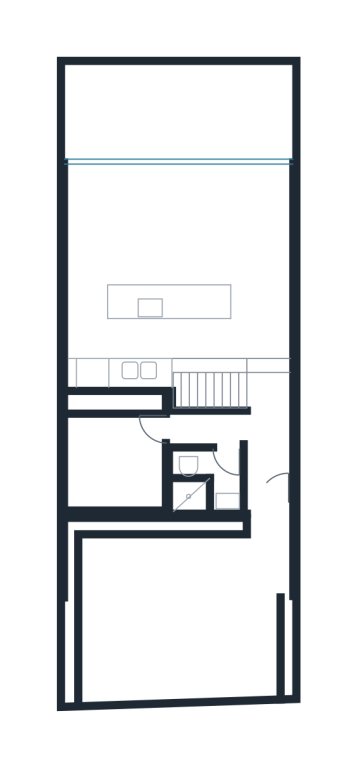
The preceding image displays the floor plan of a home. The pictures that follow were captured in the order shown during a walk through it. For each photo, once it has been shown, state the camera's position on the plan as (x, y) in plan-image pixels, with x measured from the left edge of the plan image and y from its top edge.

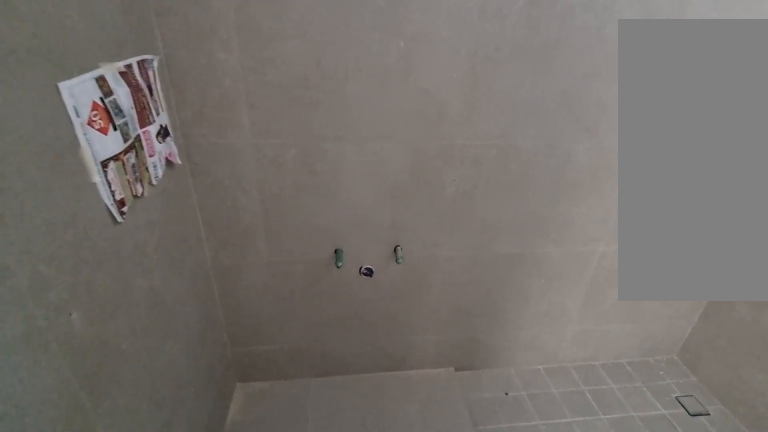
(229, 467)
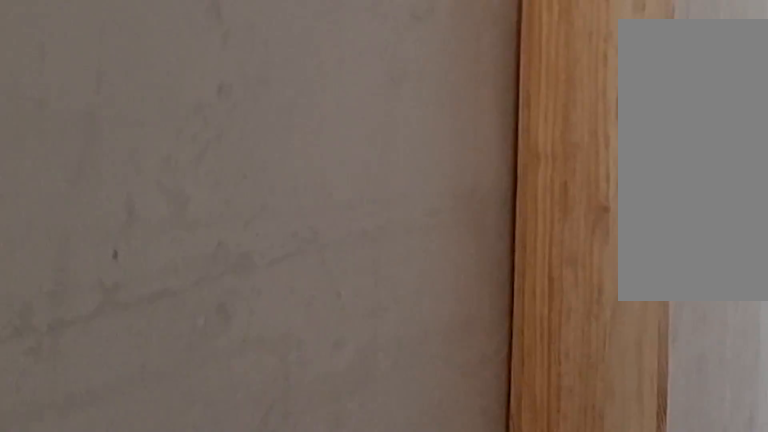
(178, 427)
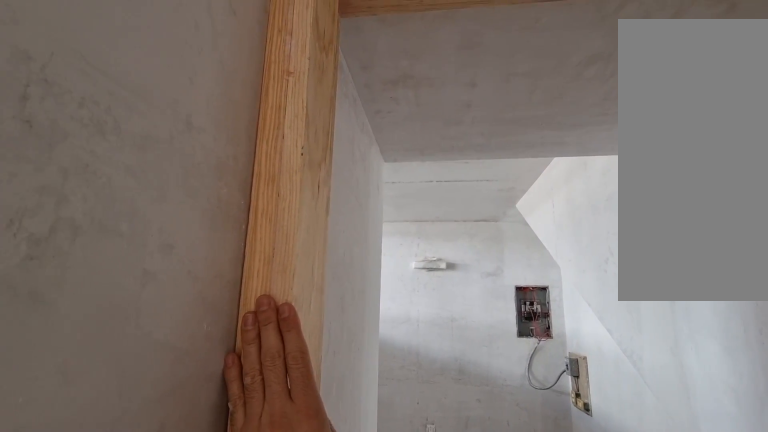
(178, 426)
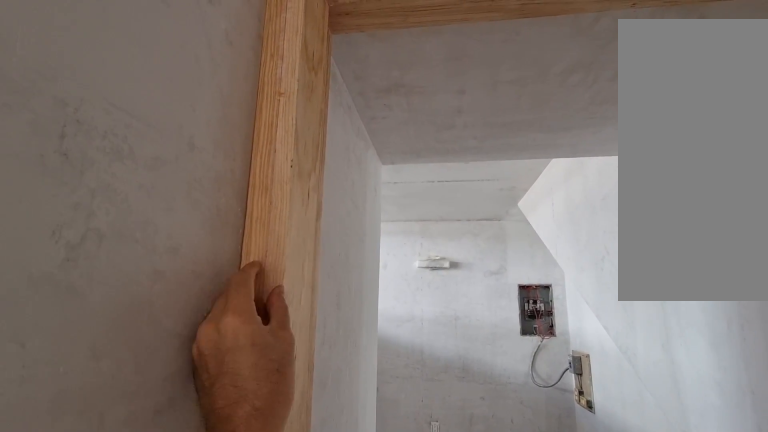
(178, 426)
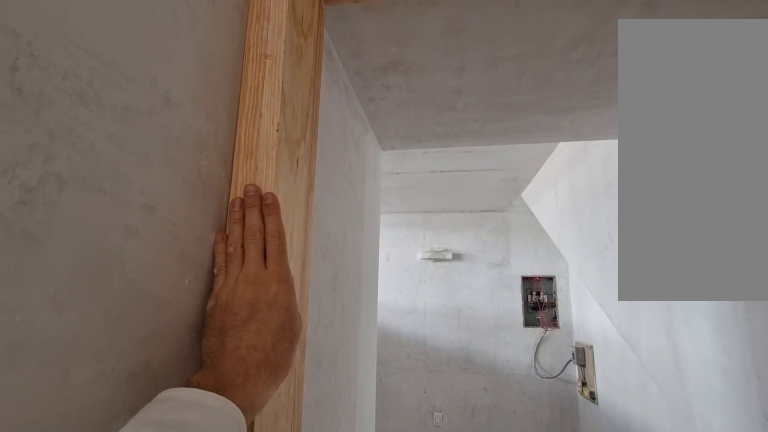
(178, 426)
